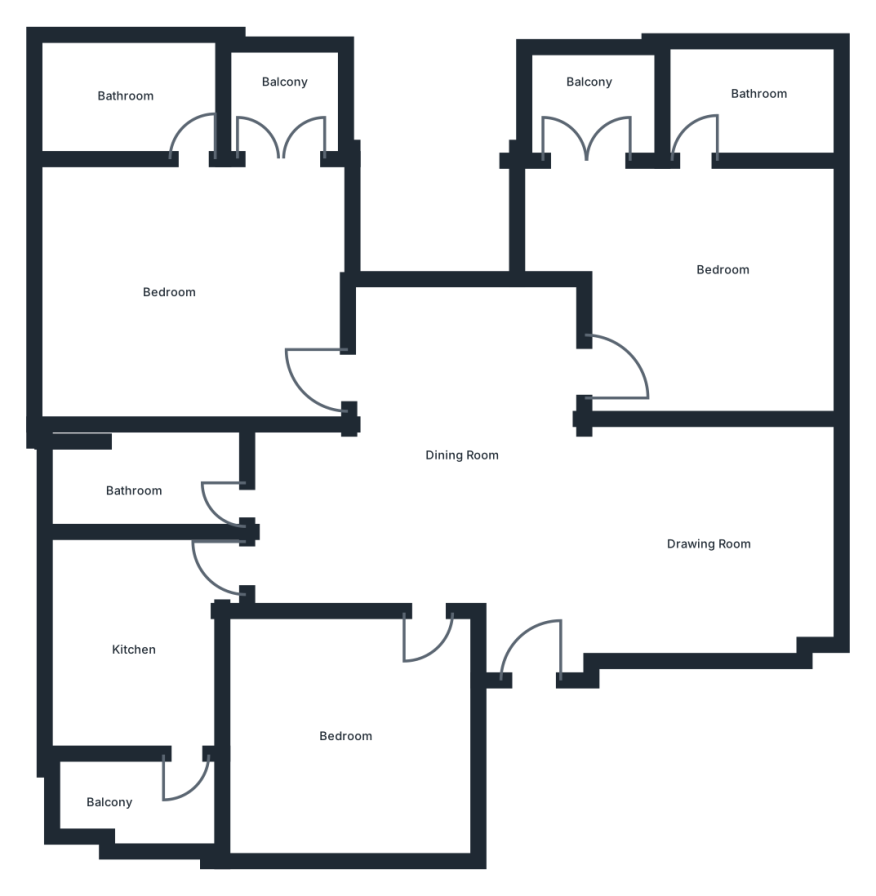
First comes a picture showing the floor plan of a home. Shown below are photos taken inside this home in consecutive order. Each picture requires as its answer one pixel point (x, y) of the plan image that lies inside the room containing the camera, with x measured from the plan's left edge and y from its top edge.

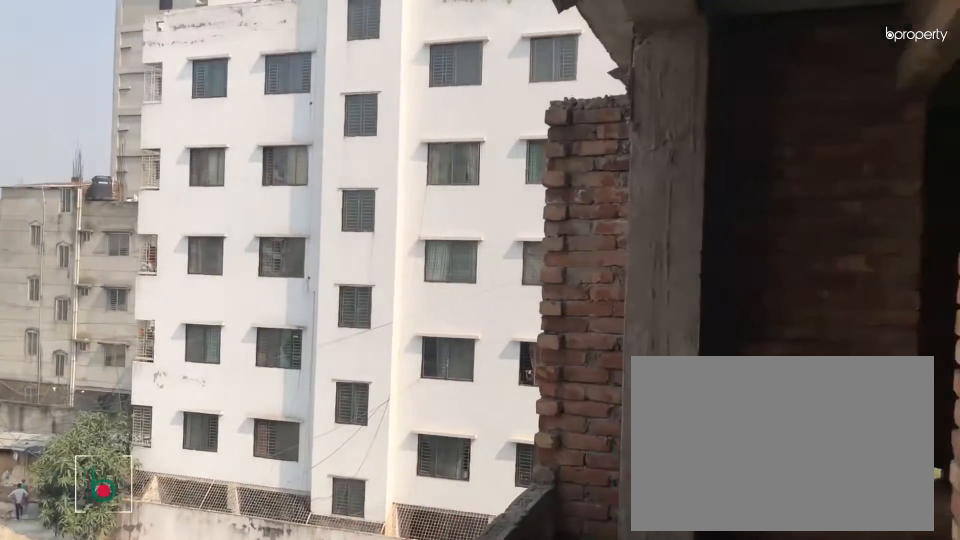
(281, 96)
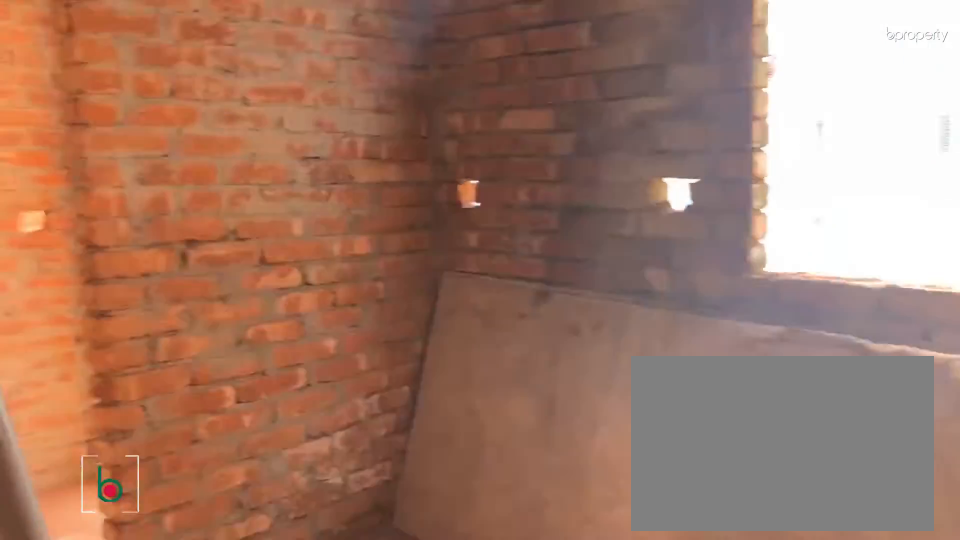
(134, 648)
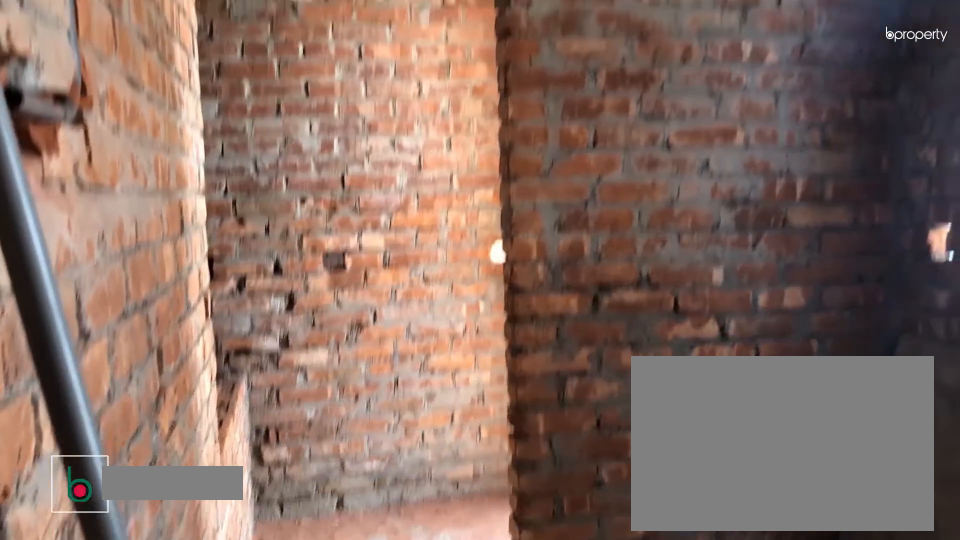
(134, 648)
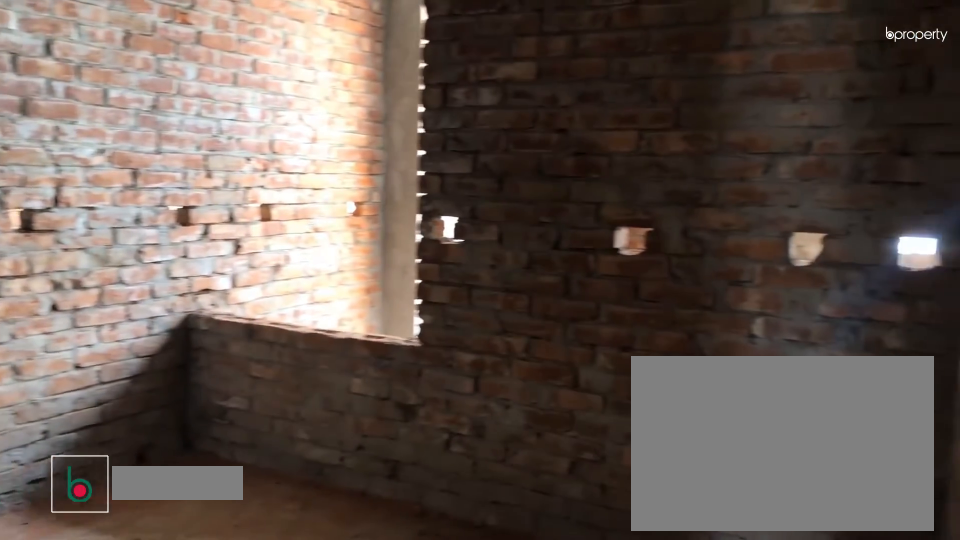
(343, 732)
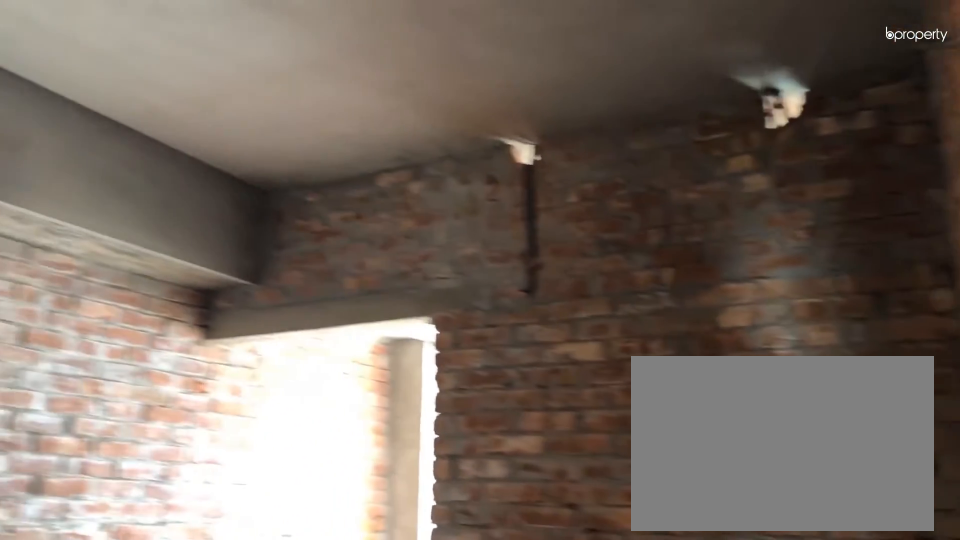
(343, 732)
